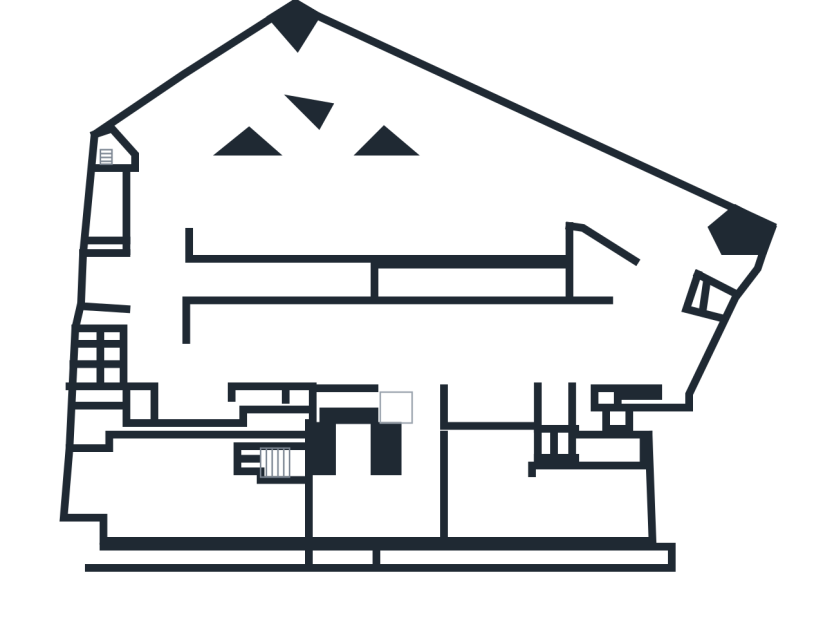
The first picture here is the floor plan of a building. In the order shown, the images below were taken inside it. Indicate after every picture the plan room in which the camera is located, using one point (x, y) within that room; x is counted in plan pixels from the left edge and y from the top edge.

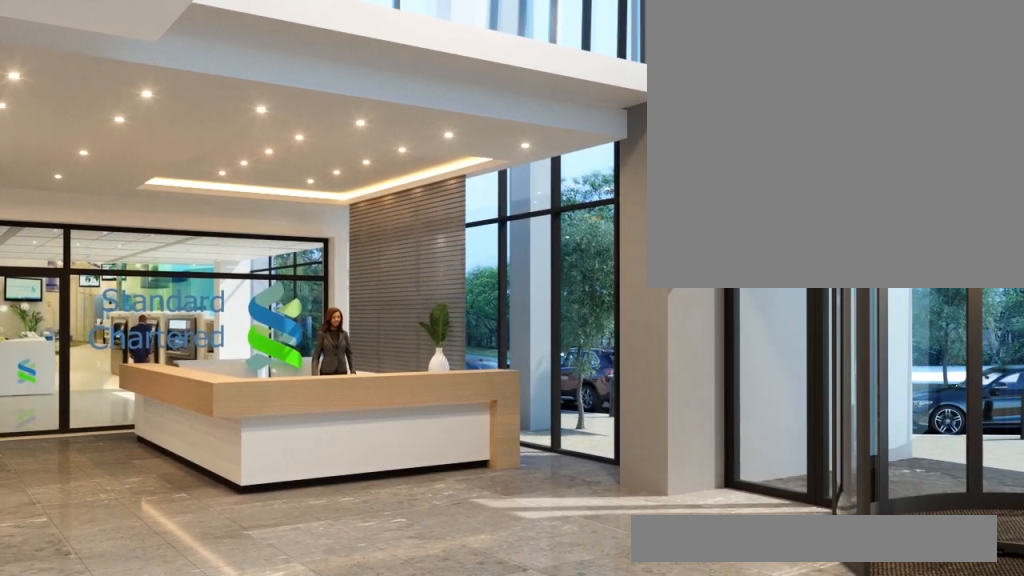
(534, 499)
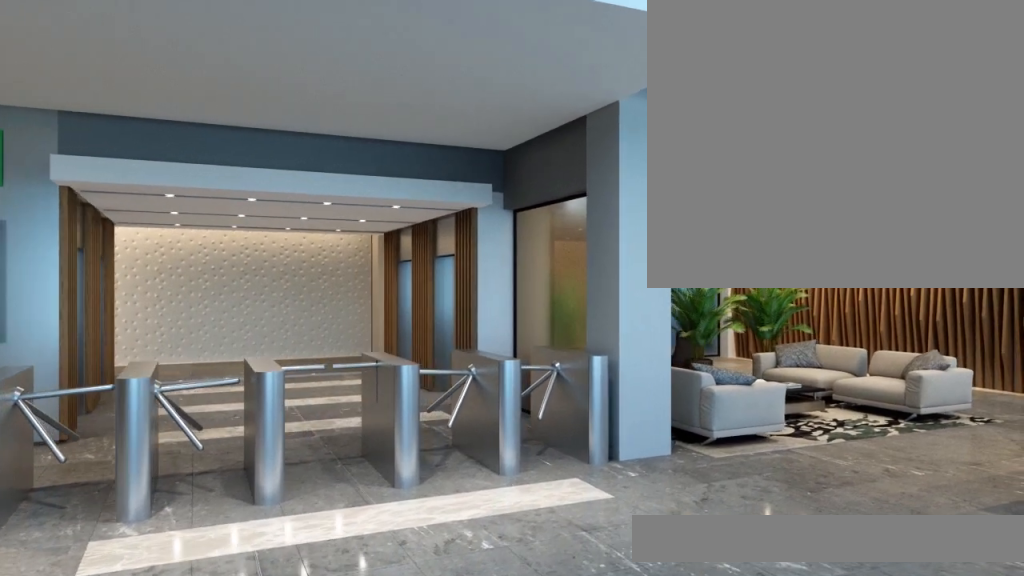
(368, 508)
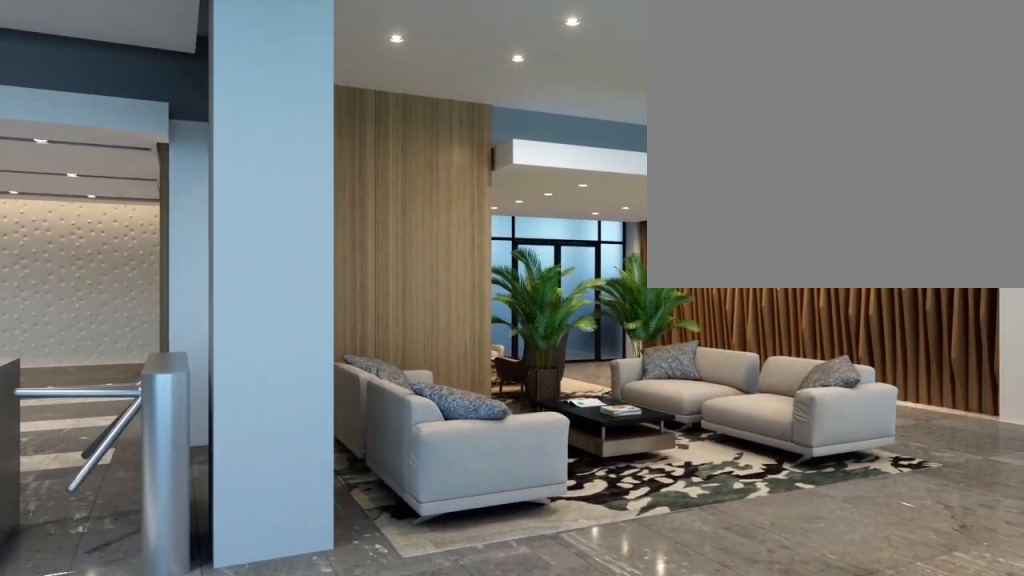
(368, 508)
